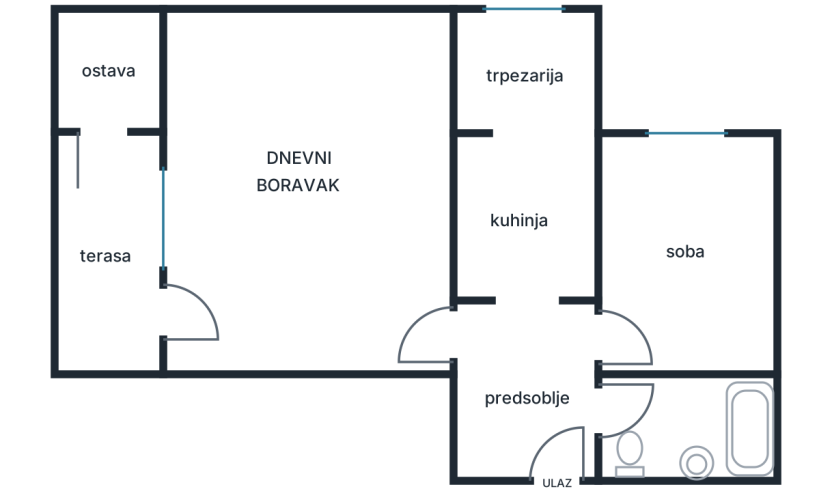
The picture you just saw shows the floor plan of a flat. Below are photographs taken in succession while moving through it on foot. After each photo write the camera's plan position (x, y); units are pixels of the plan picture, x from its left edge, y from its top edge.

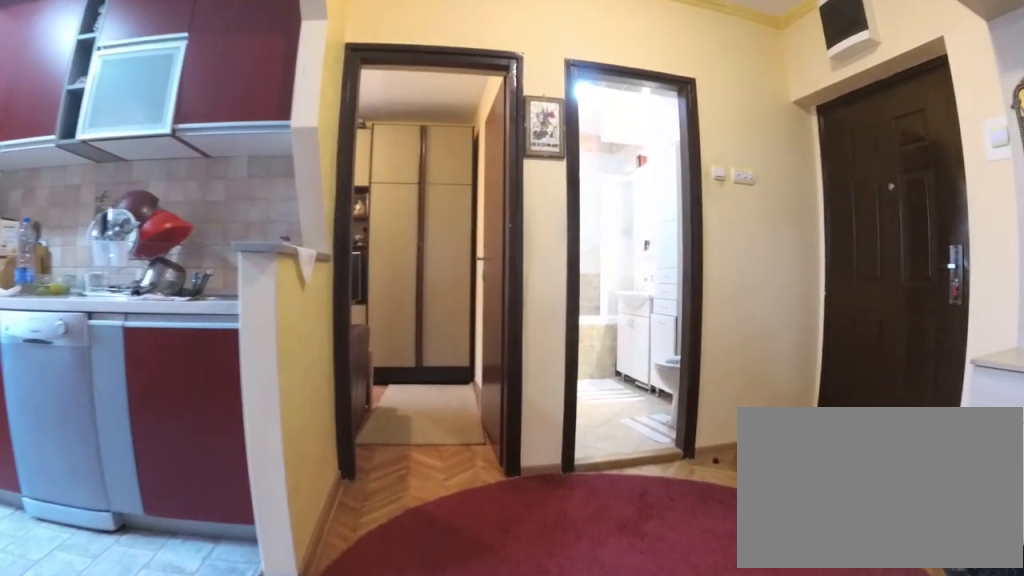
(462, 330)
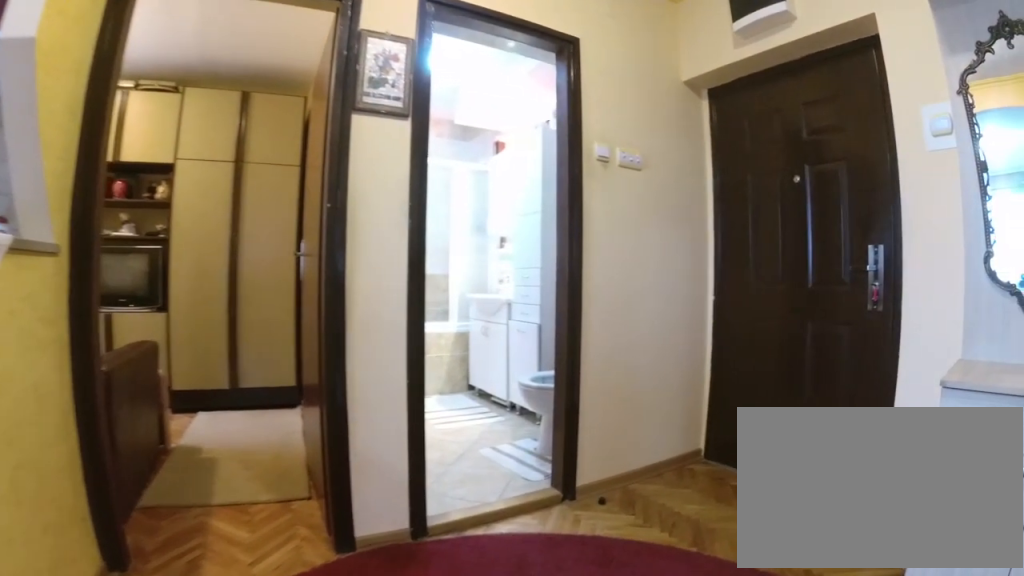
(488, 348)
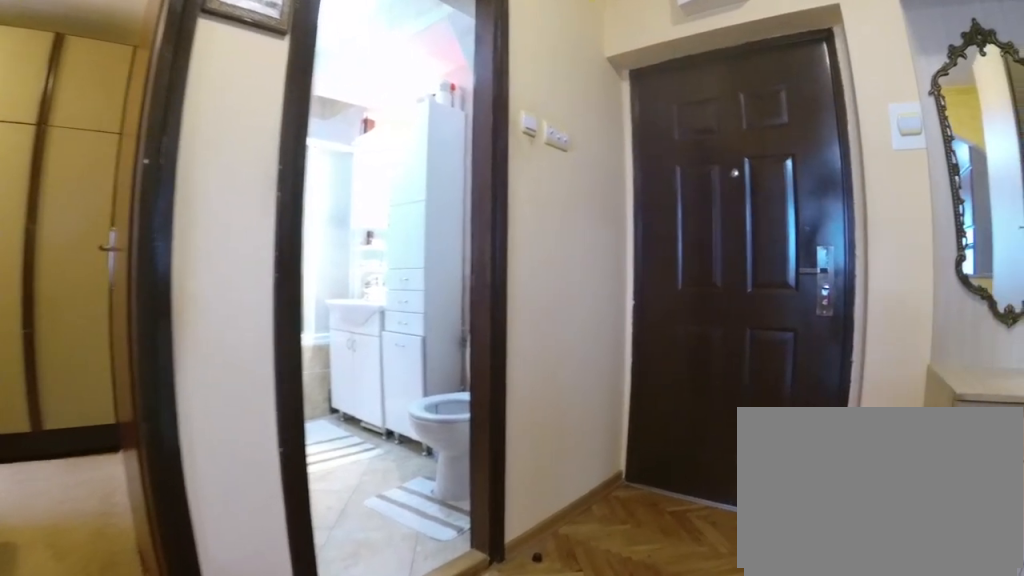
(513, 363)
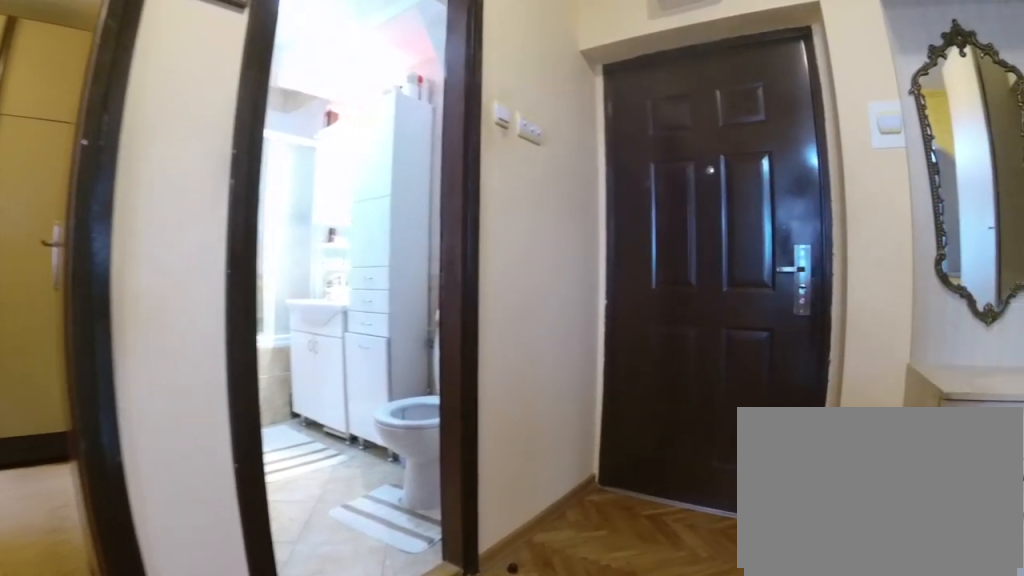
(519, 364)
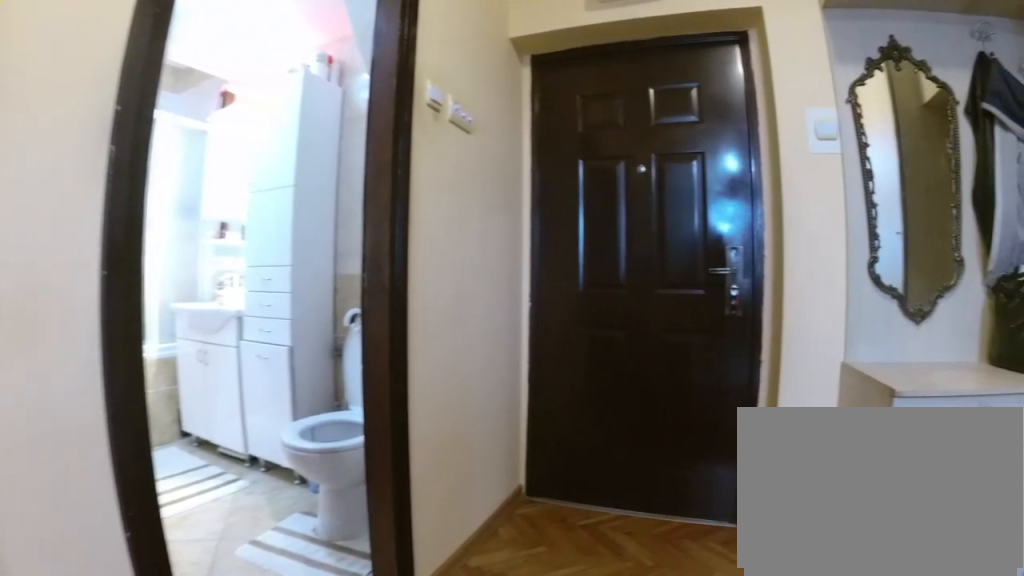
(533, 366)
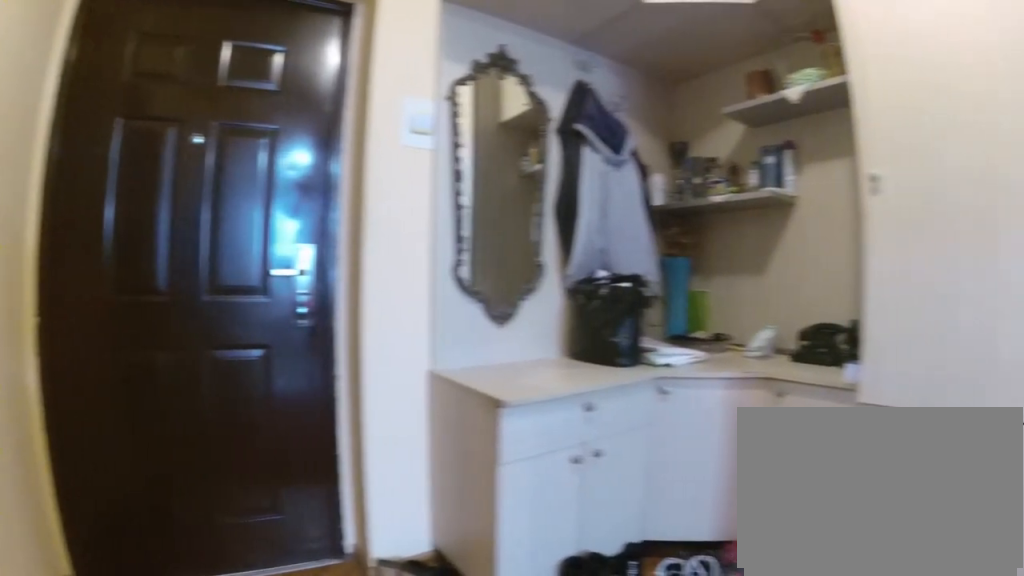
(570, 378)
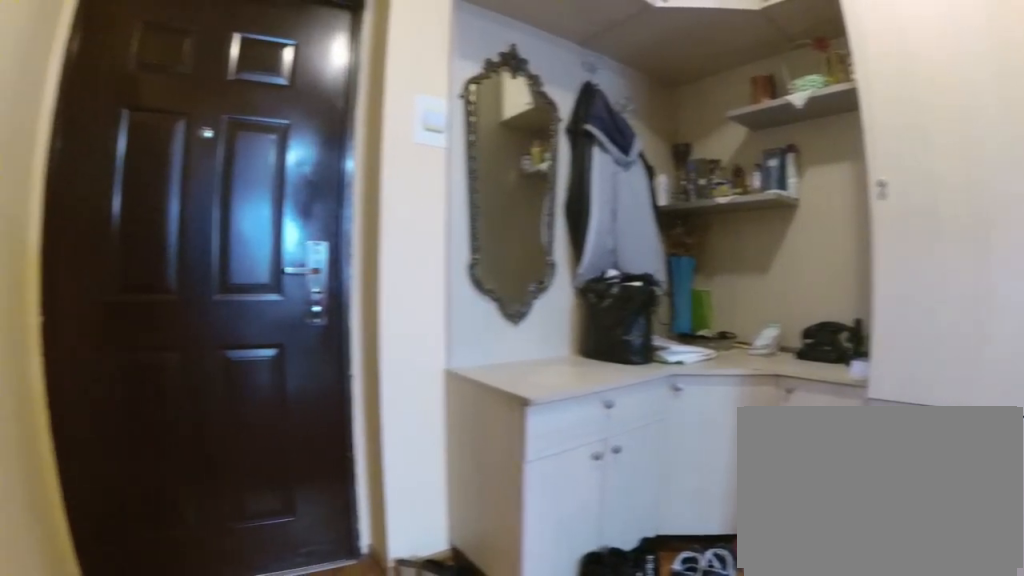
(558, 371)
